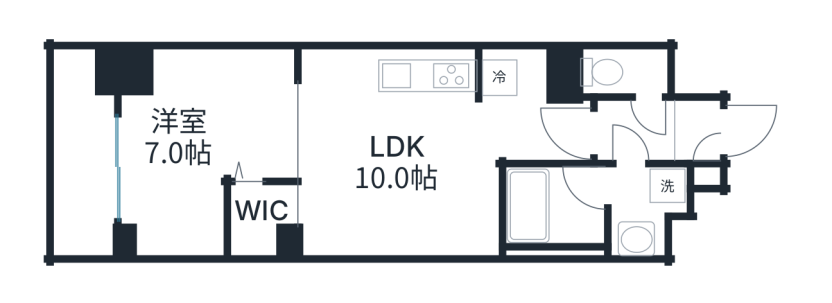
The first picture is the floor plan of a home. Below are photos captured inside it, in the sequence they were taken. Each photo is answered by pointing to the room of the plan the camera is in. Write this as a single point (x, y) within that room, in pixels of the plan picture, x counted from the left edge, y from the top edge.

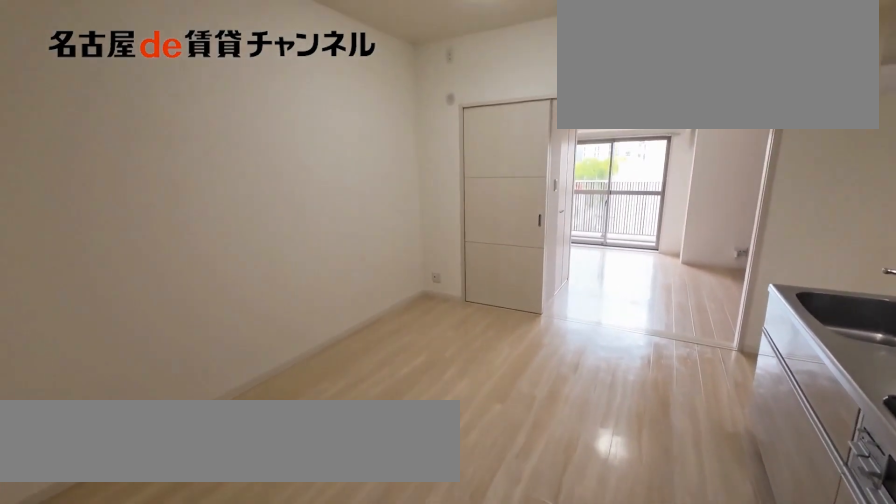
(399, 151)
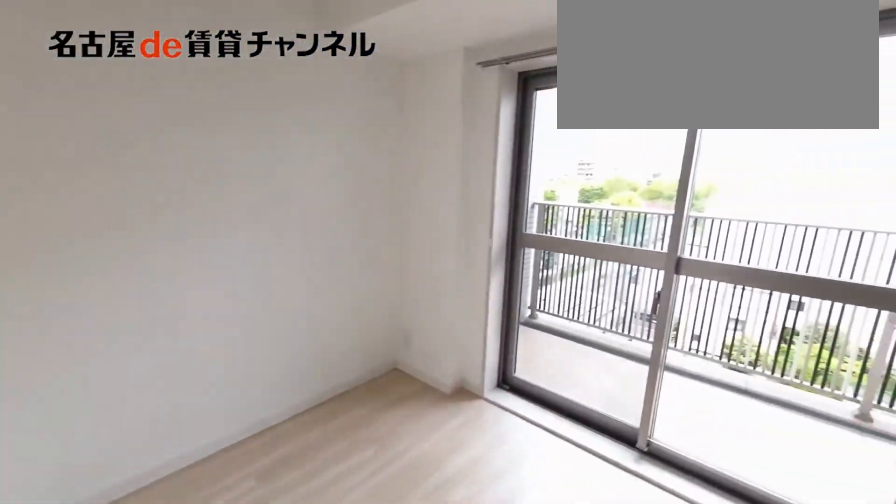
(206, 151)
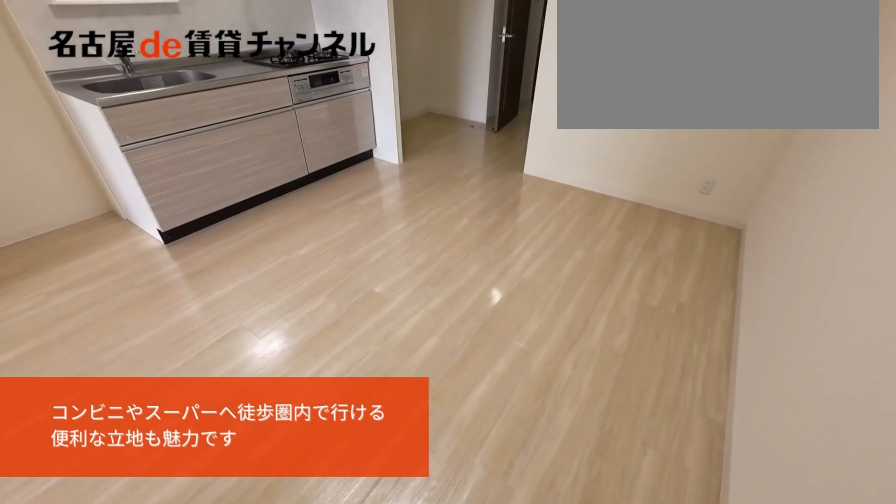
(399, 151)
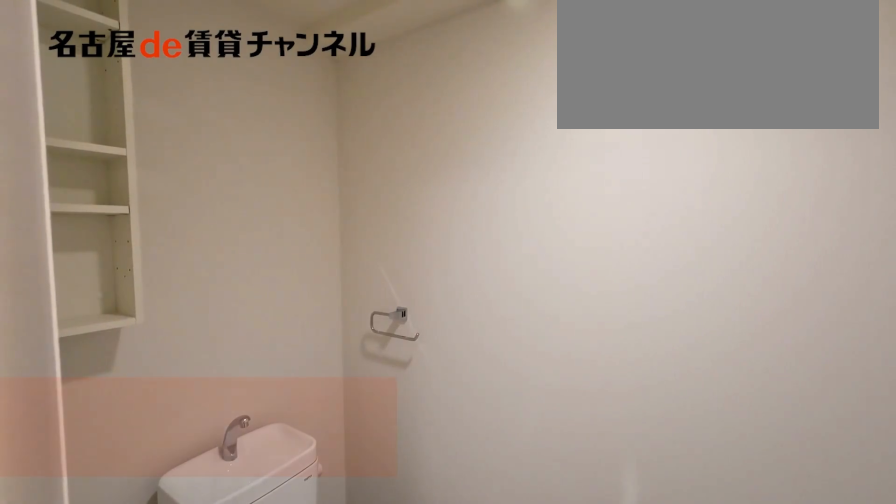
(626, 73)
